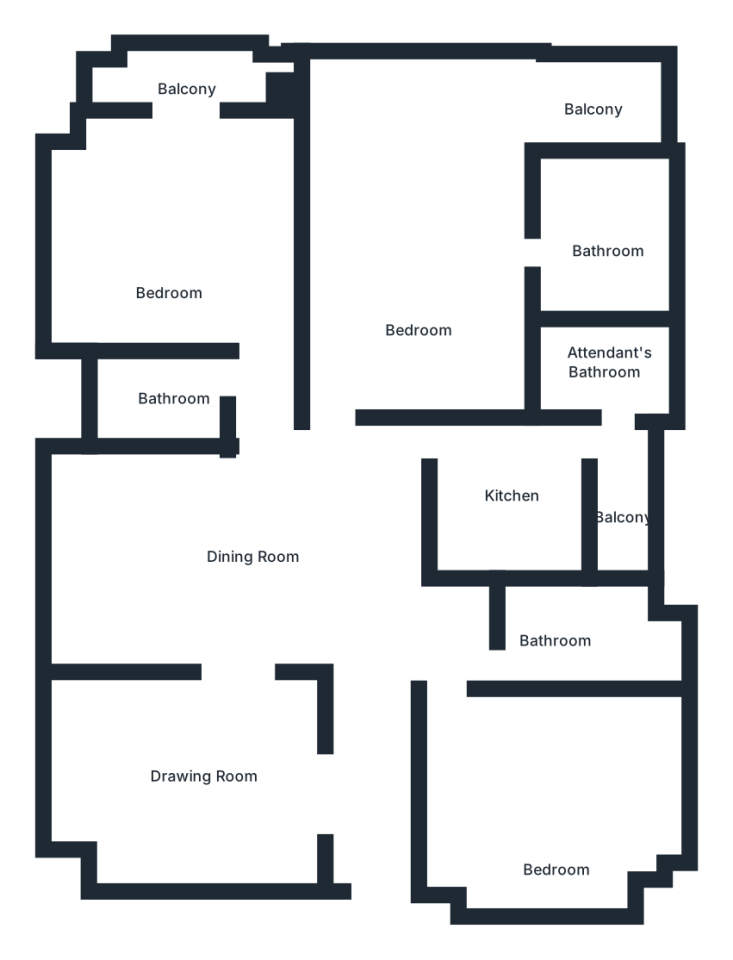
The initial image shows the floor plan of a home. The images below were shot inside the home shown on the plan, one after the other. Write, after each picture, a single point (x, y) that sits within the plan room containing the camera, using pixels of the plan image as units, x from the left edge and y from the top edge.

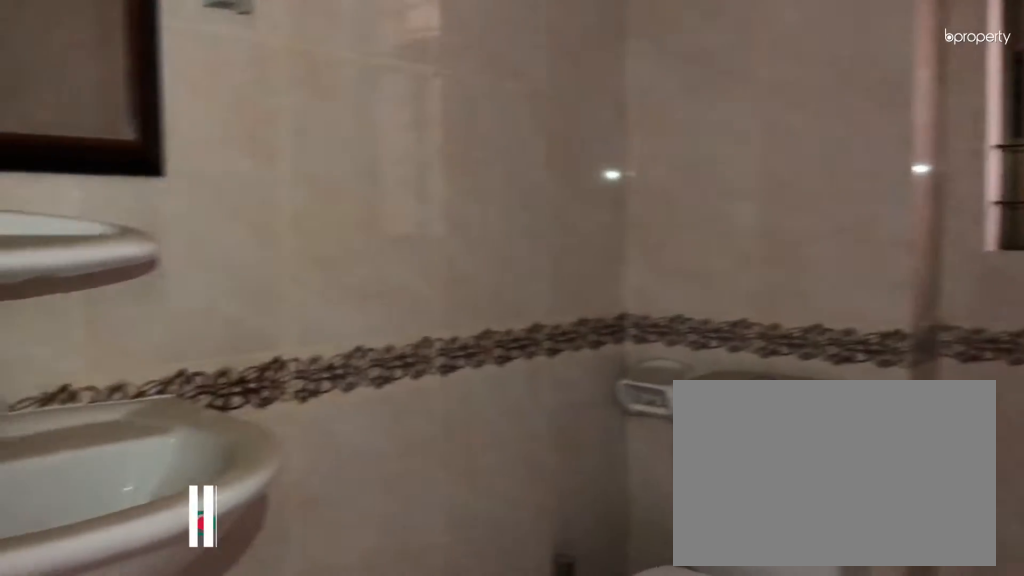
(175, 402)
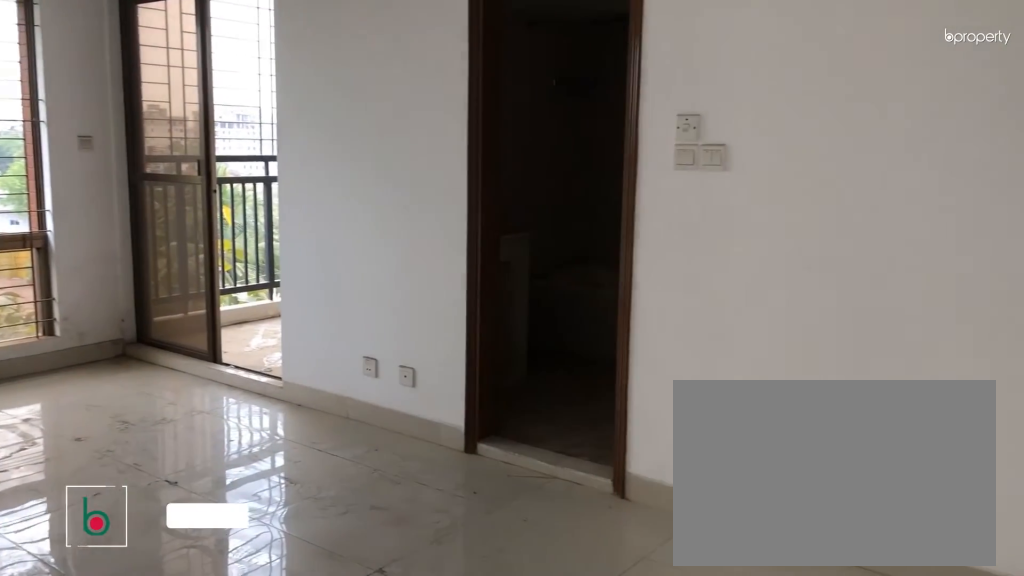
(418, 265)
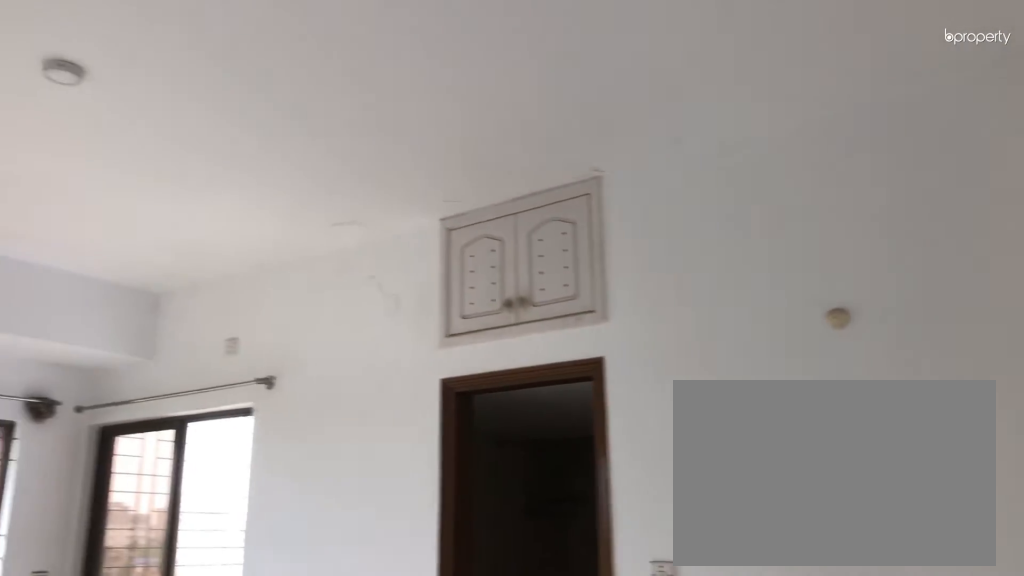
(418, 265)
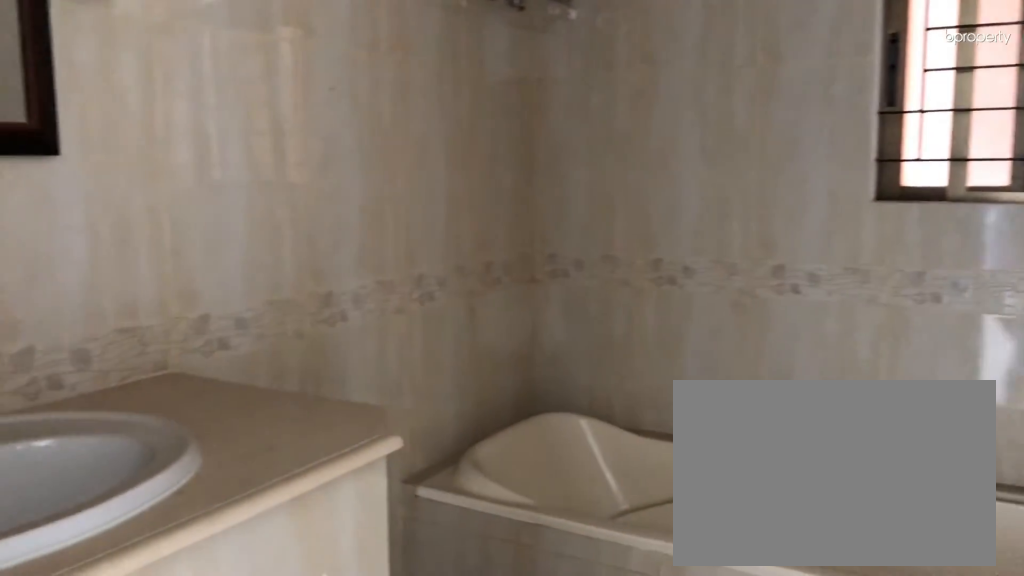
(609, 264)
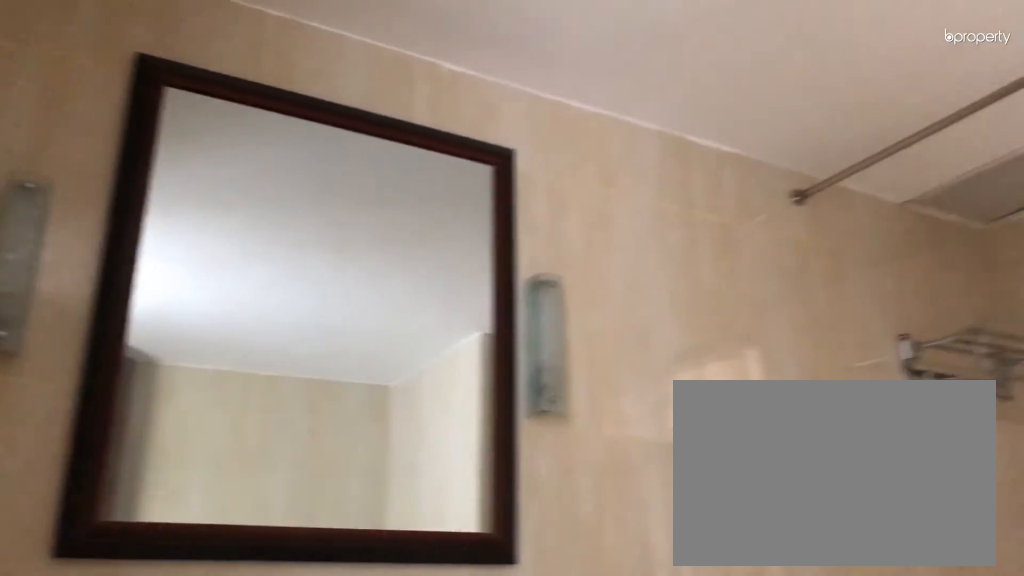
(609, 264)
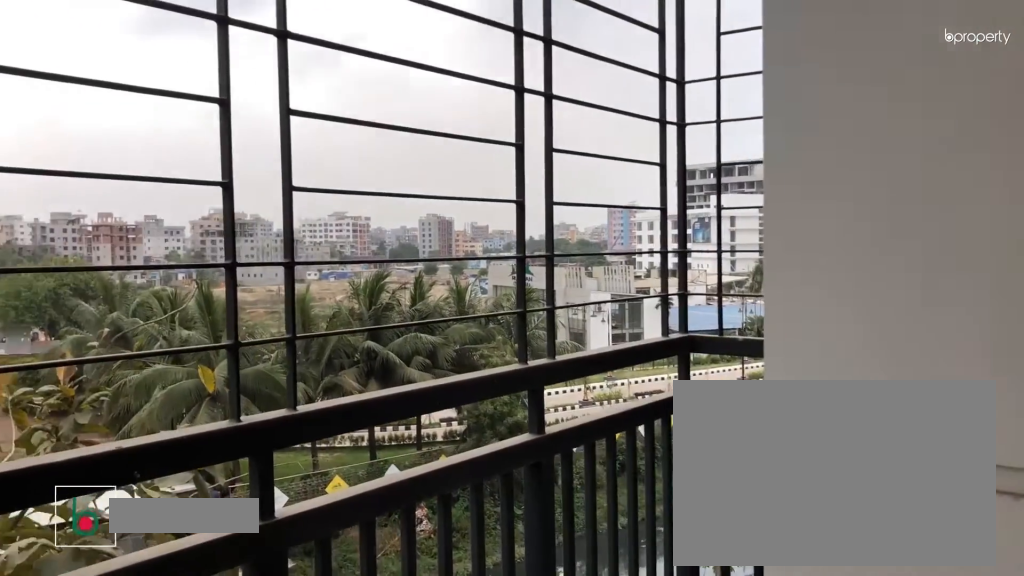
(613, 95)
